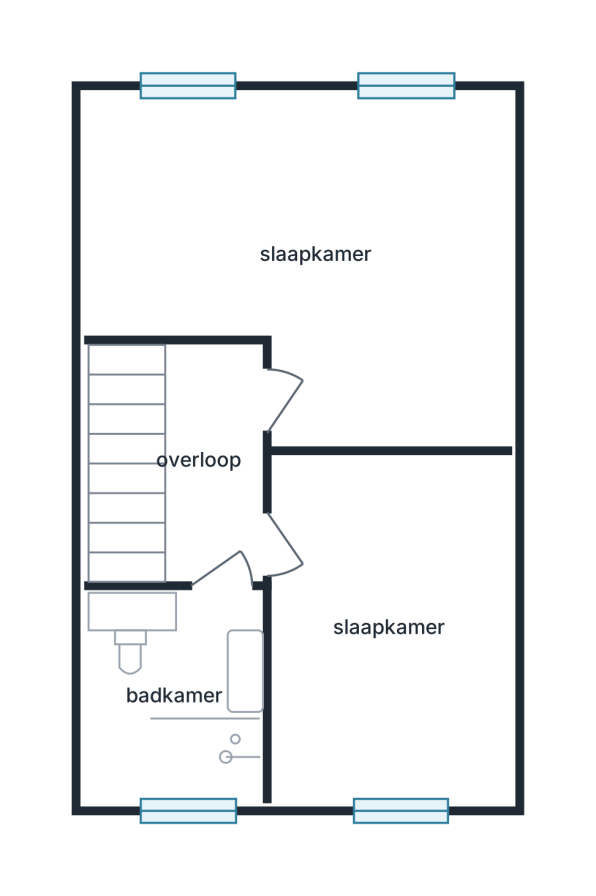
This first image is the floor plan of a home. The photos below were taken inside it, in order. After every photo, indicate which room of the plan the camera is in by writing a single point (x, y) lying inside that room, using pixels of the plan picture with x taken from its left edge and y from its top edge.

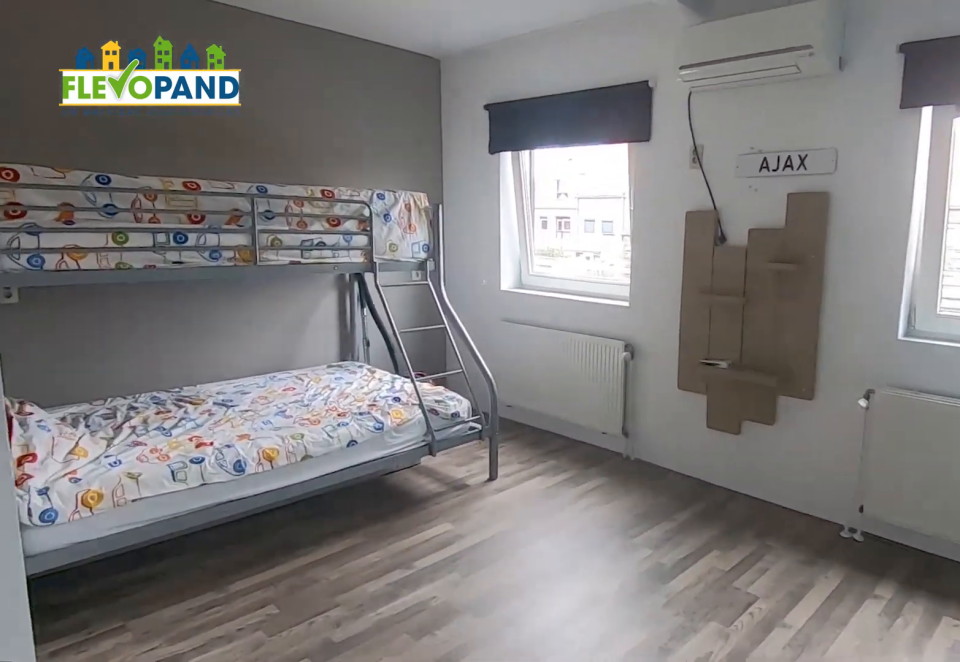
(266, 193)
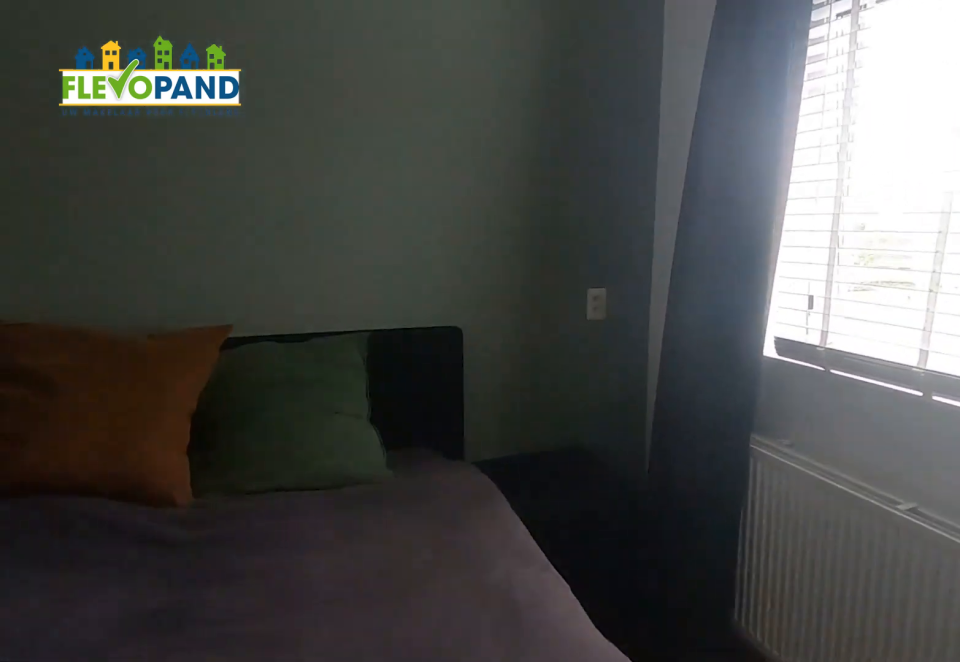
(390, 625)
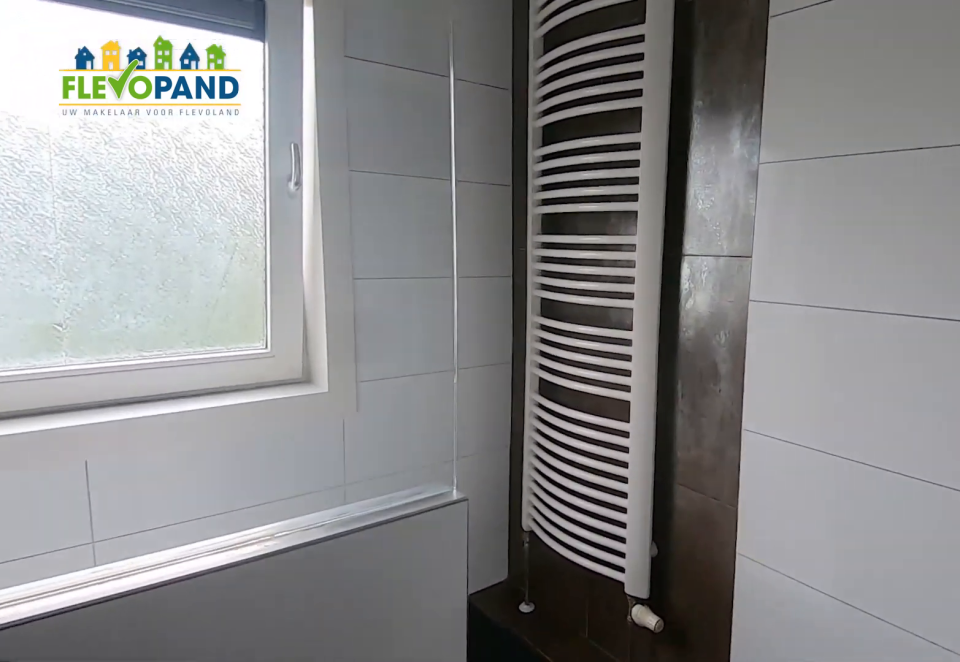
(133, 622)
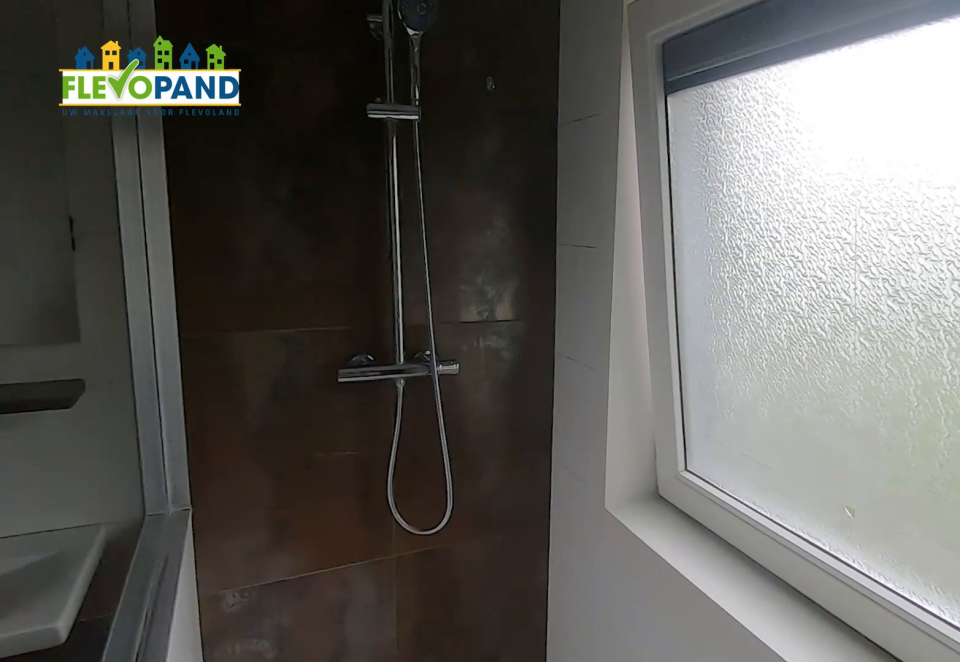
(133, 622)
